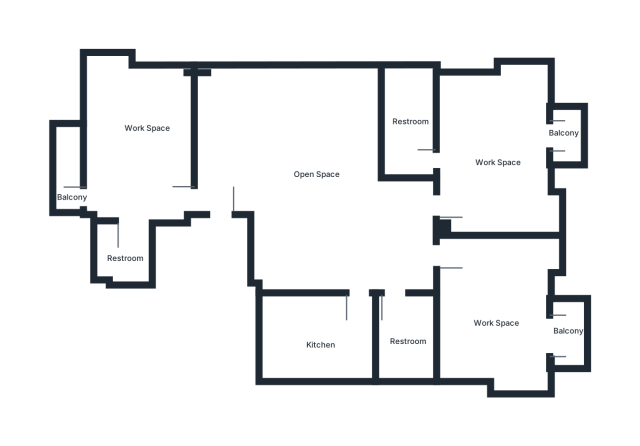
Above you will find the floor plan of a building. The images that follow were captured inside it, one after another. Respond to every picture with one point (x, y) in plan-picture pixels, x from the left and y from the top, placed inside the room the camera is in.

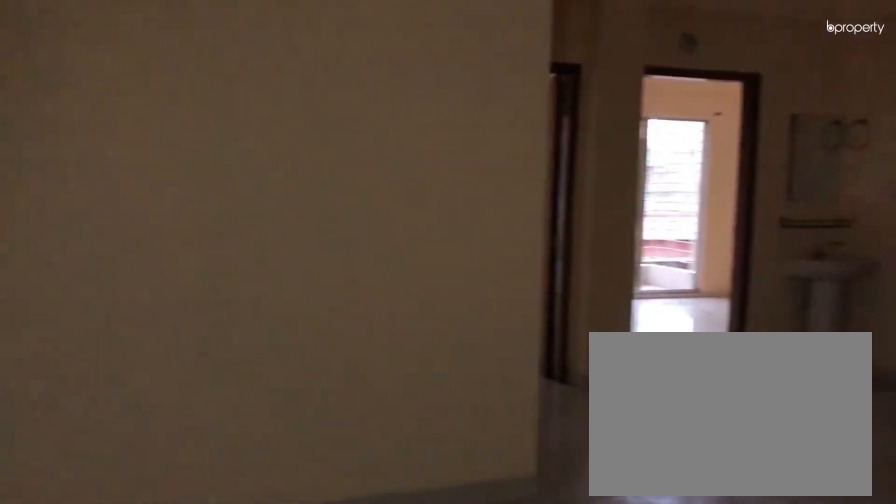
(308, 173)
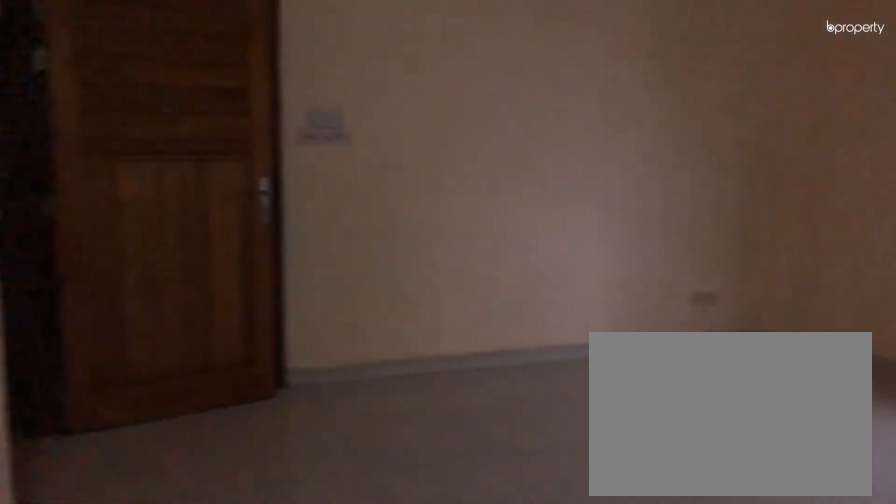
(308, 173)
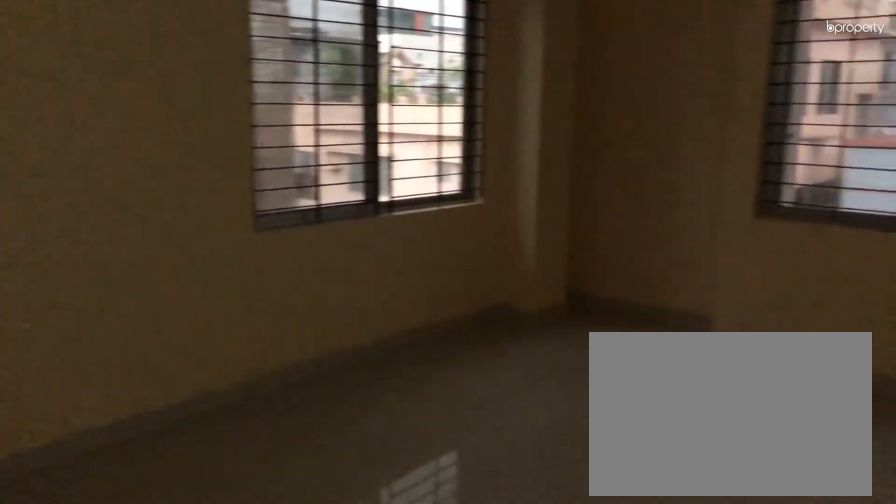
(146, 148)
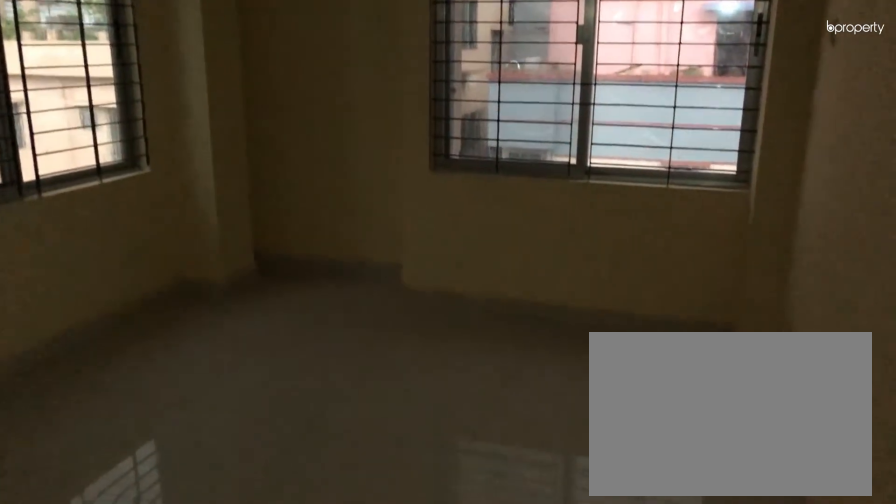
(146, 148)
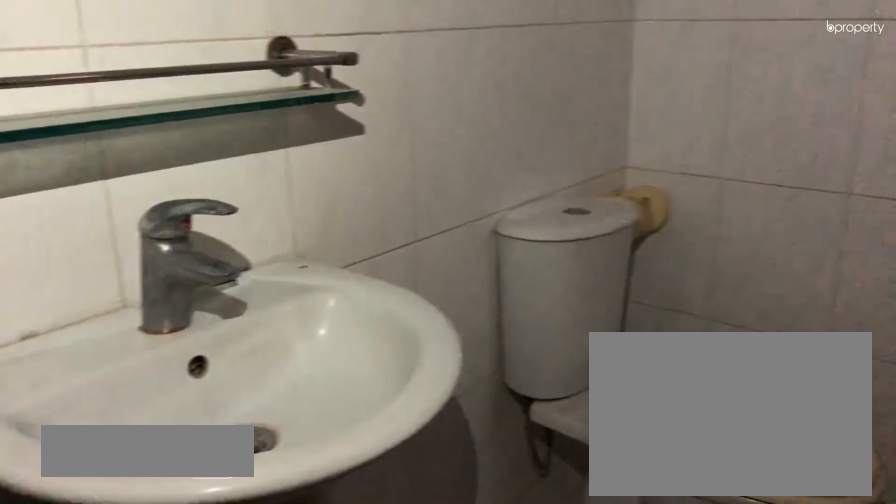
(129, 253)
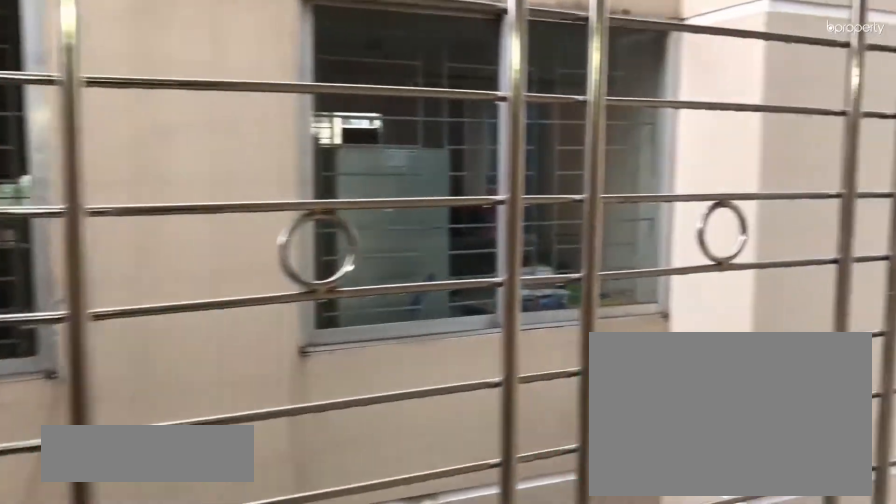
(78, 196)
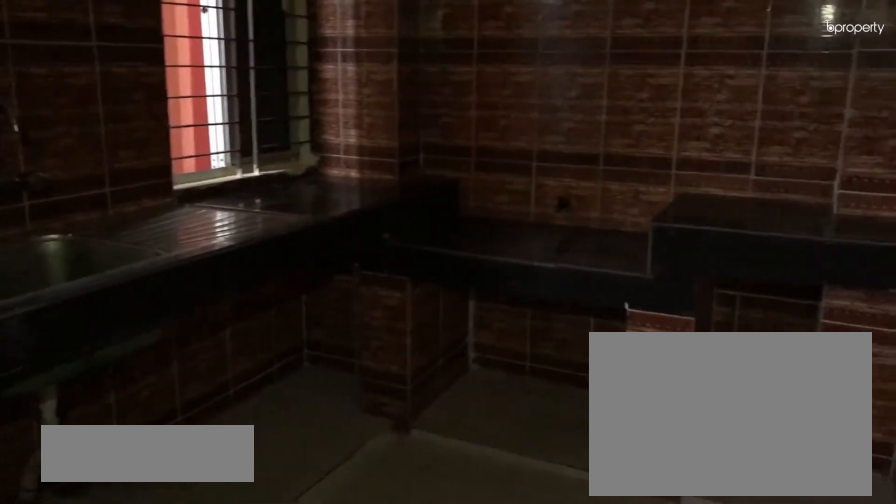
(322, 330)
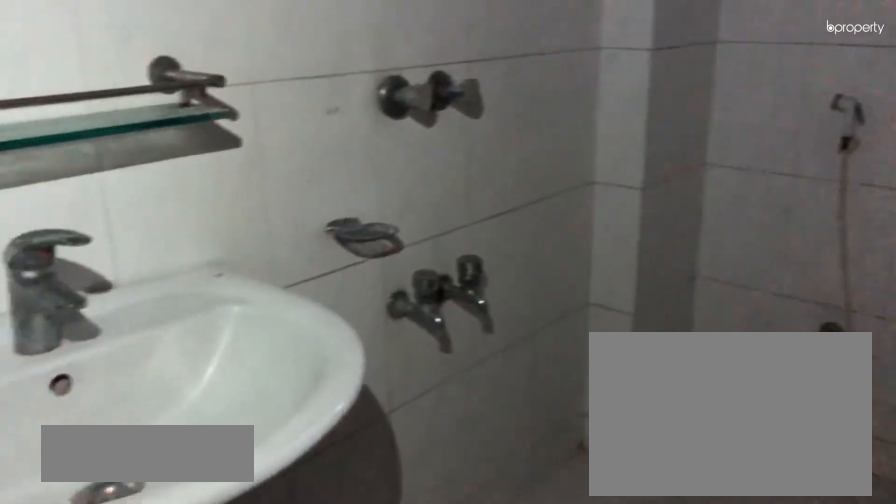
(407, 333)
